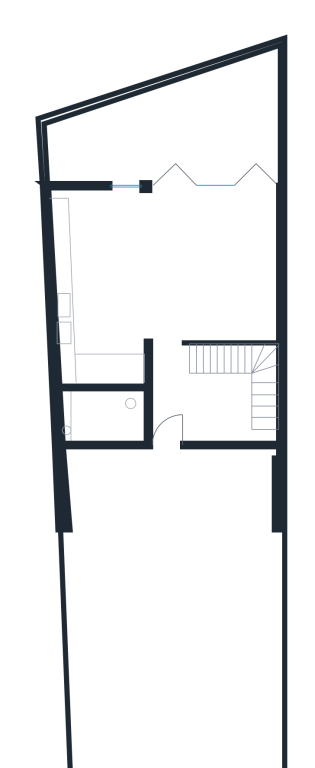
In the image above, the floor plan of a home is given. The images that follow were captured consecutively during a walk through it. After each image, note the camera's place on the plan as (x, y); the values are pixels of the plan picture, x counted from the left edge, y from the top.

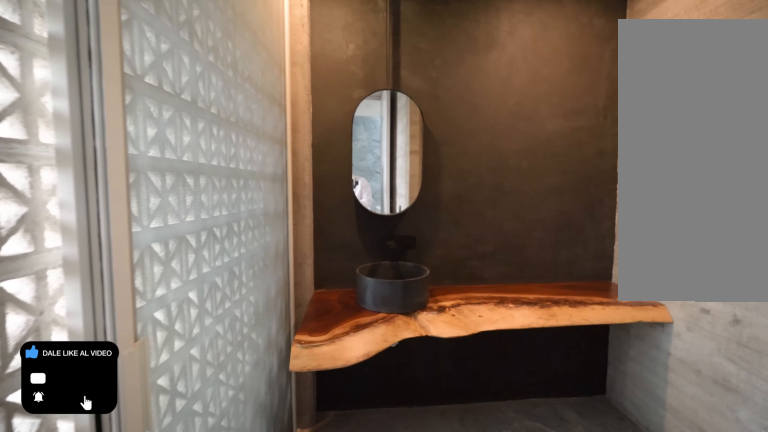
(89, 427)
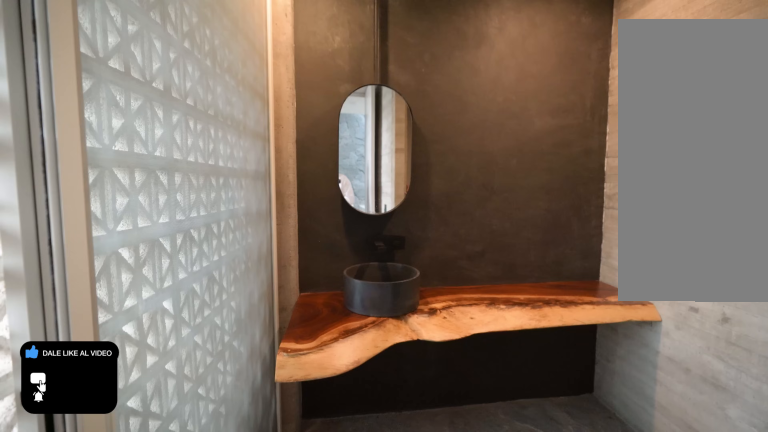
(89, 427)
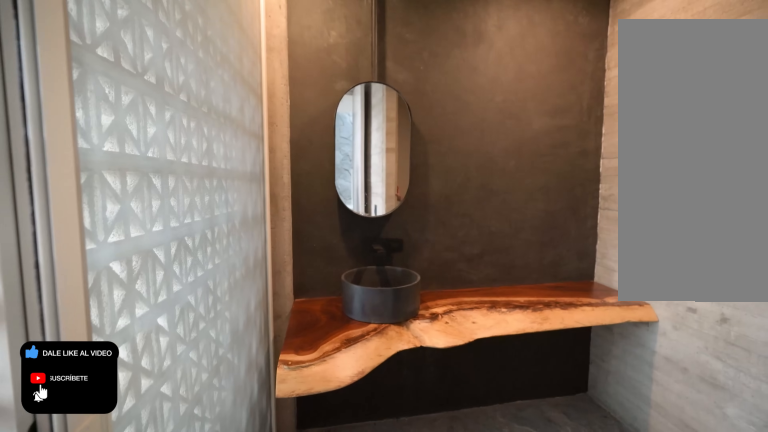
(88, 427)
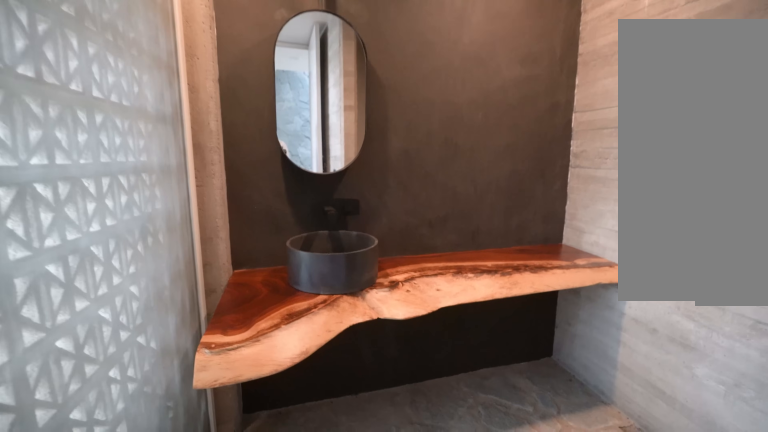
(88, 427)
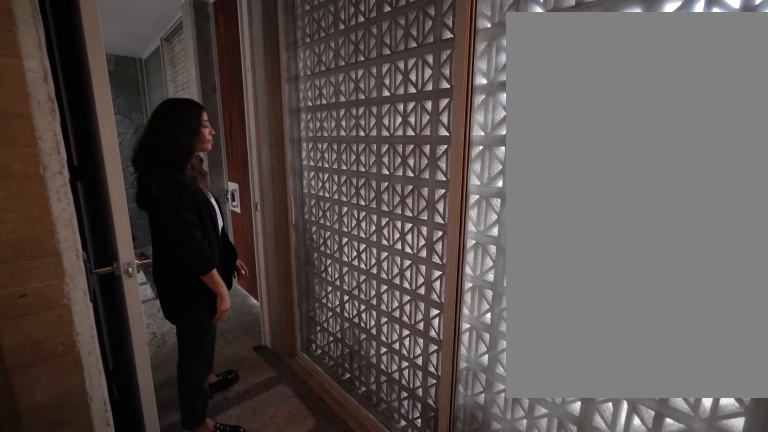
(82, 399)
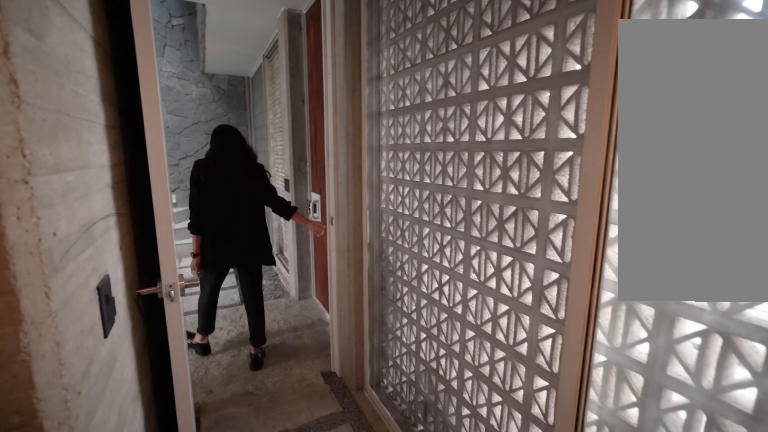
(76, 403)
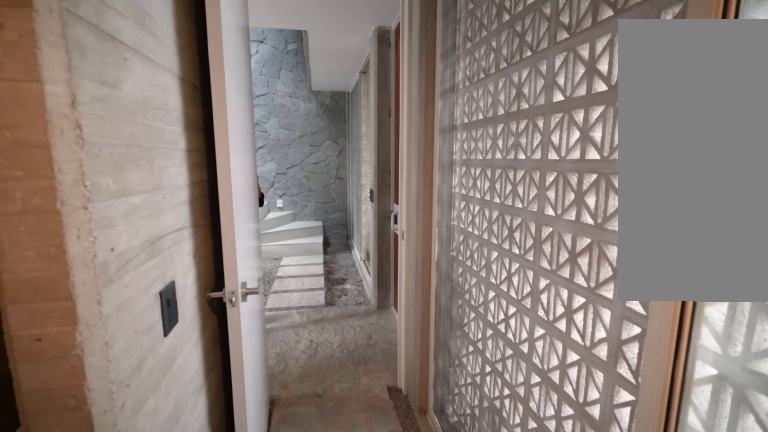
(78, 408)
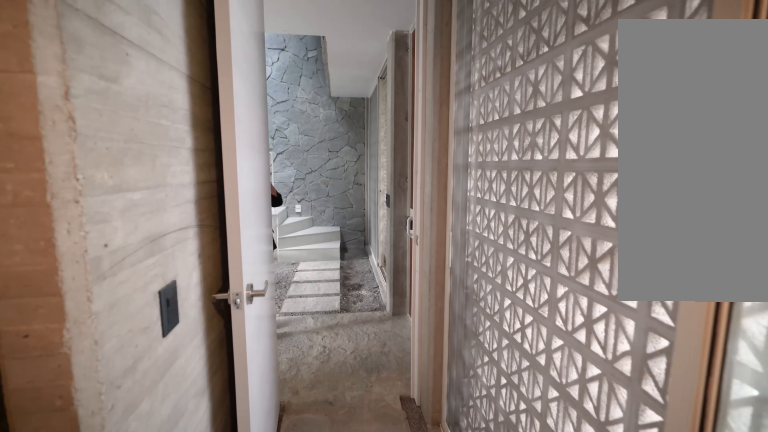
(76, 410)
